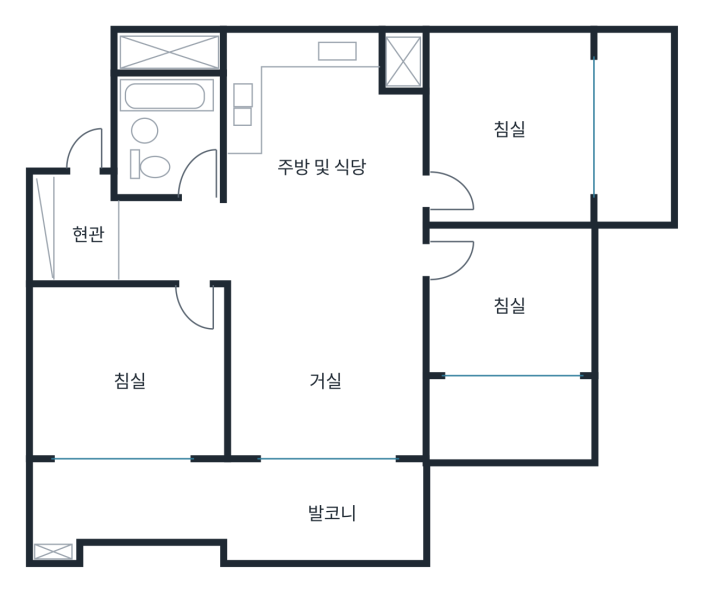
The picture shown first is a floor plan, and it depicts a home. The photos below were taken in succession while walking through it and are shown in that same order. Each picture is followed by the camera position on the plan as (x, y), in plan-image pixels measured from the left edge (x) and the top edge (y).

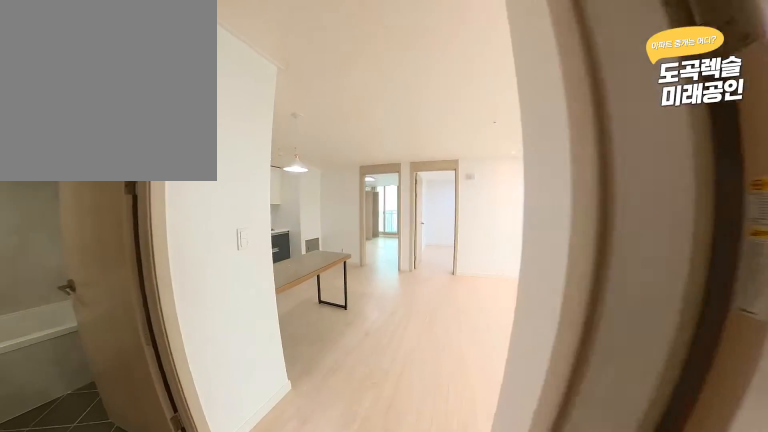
(194, 256)
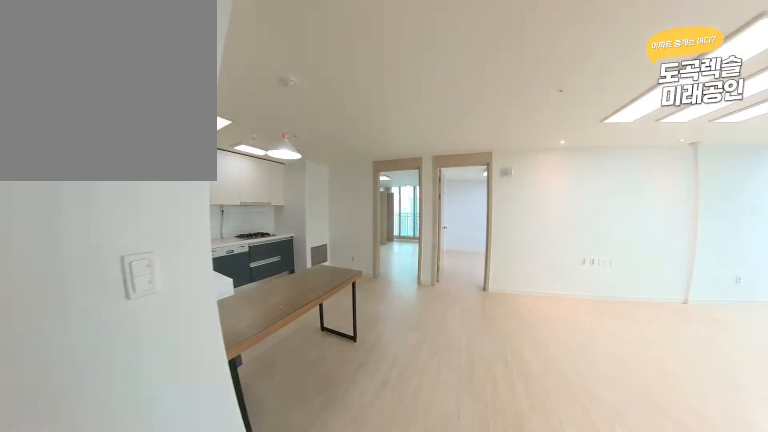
(218, 238)
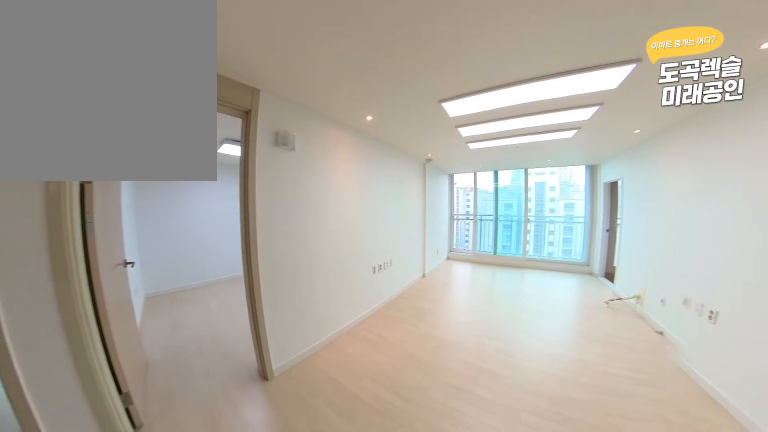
(305, 253)
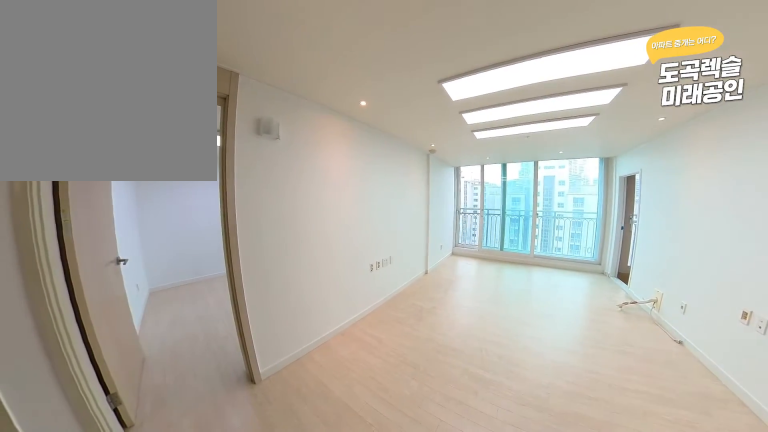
(305, 253)
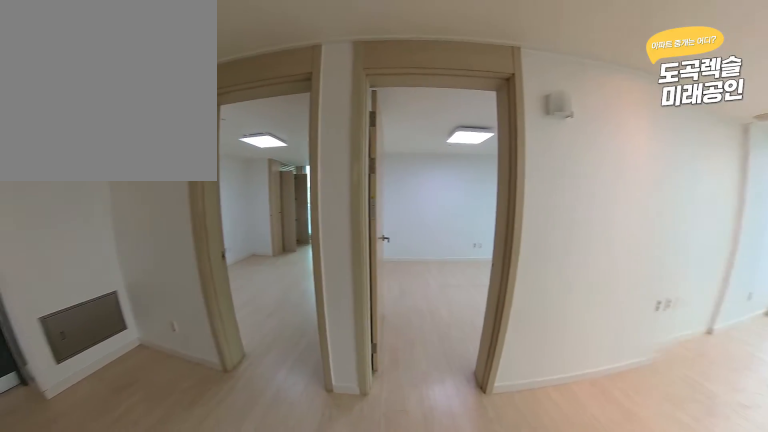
(305, 253)
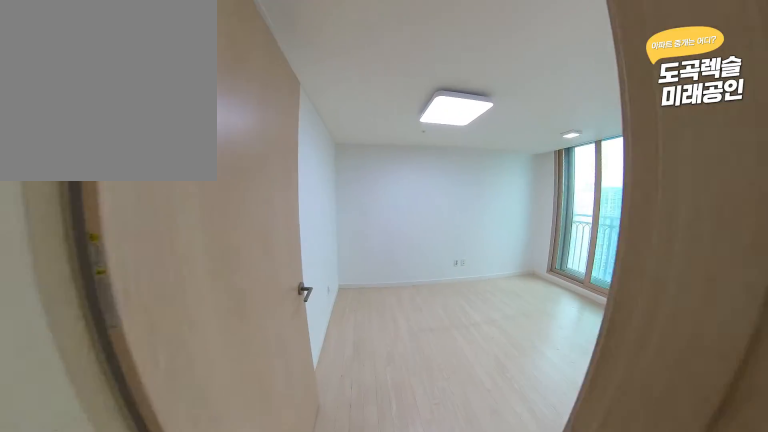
(339, 259)
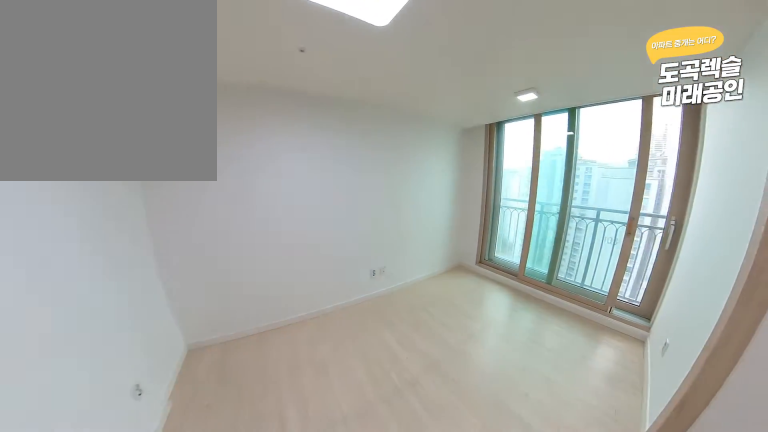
(406, 274)
